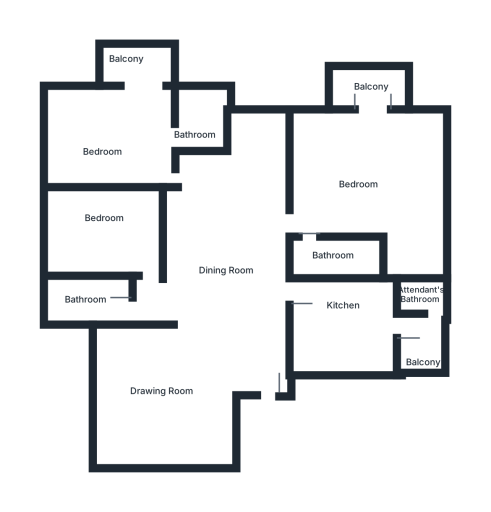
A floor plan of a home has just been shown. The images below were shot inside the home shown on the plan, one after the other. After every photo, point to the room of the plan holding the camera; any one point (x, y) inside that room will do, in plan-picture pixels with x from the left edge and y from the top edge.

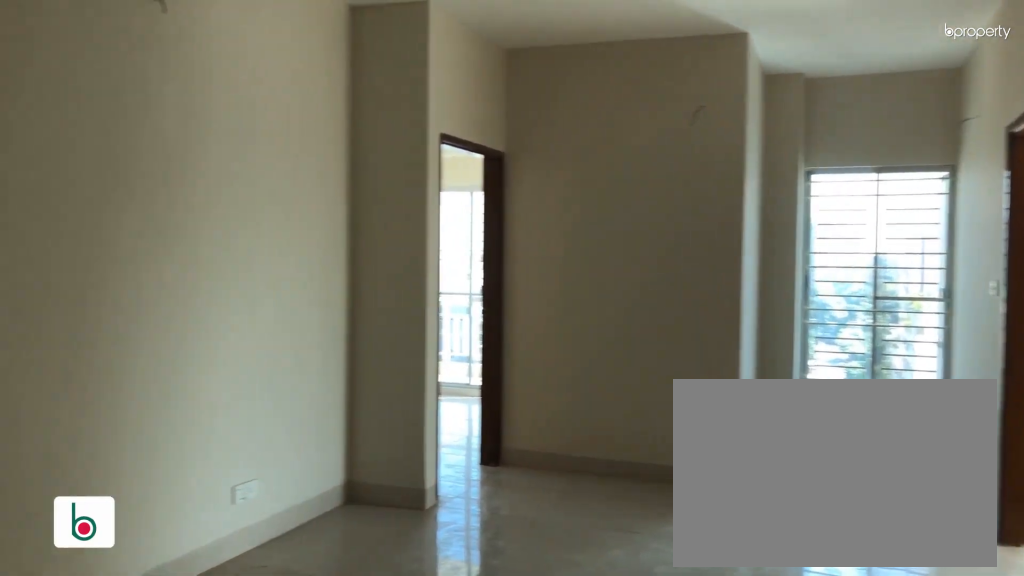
(227, 329)
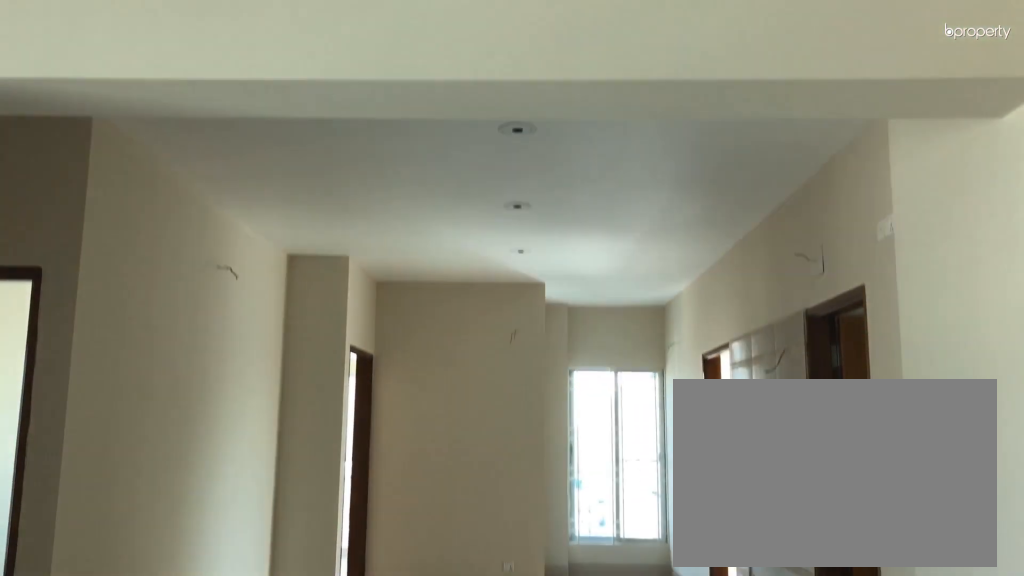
(215, 337)
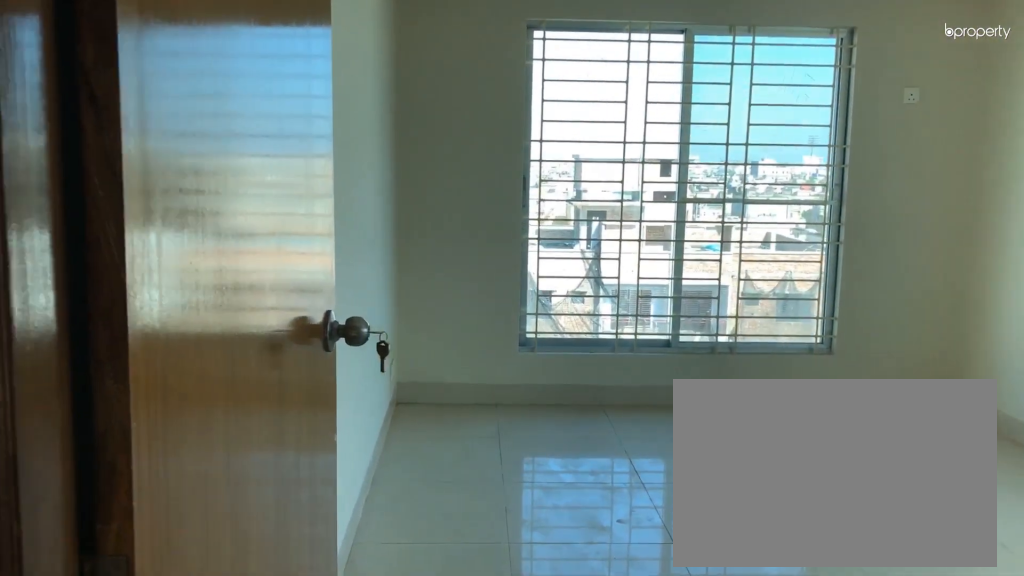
(206, 184)
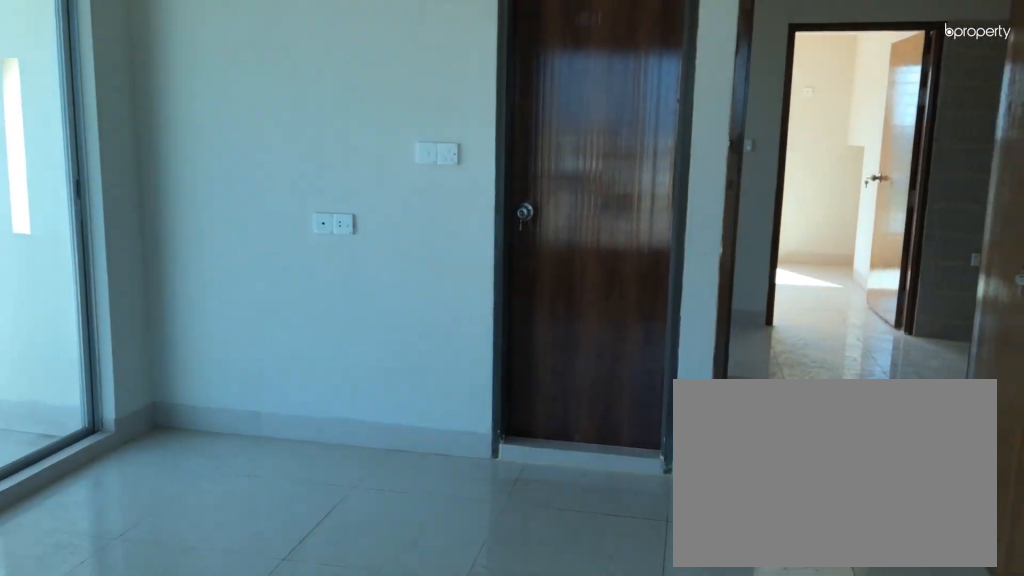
(117, 135)
